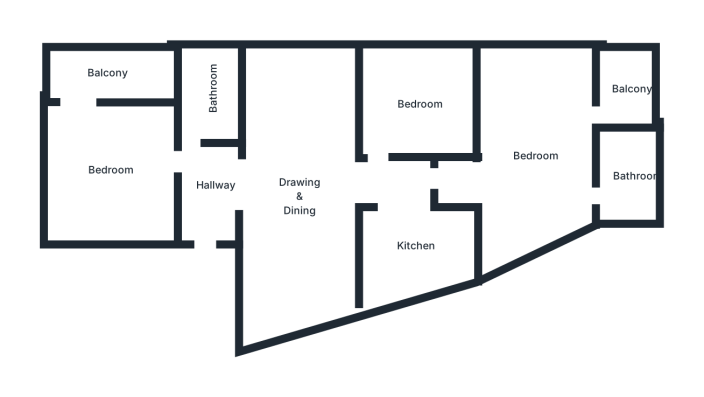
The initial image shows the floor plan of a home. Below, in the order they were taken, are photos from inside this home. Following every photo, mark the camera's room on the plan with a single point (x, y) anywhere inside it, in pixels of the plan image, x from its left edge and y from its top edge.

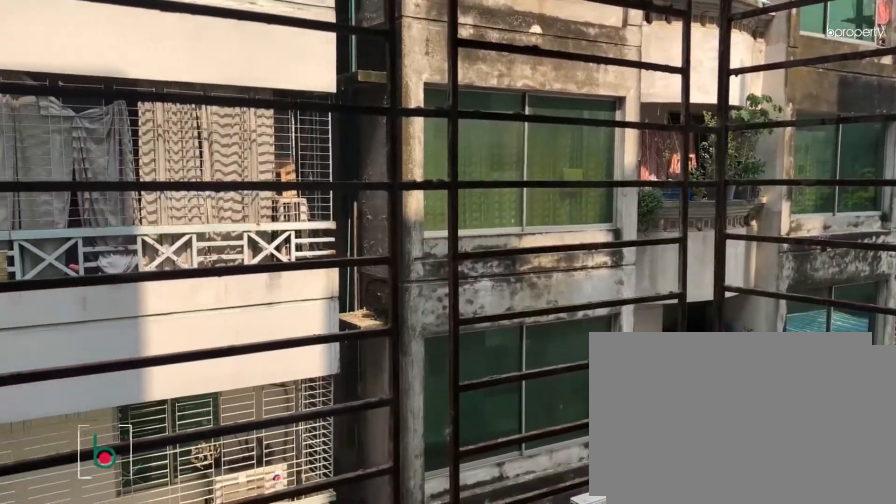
(632, 89)
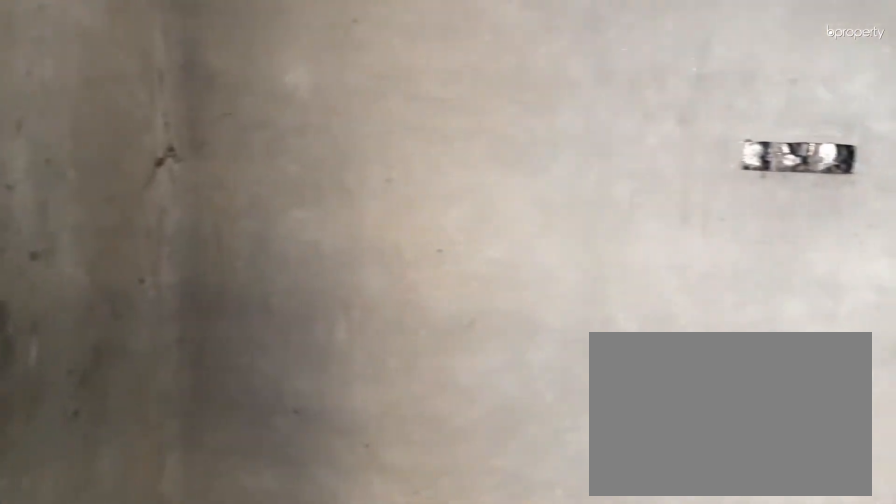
(422, 105)
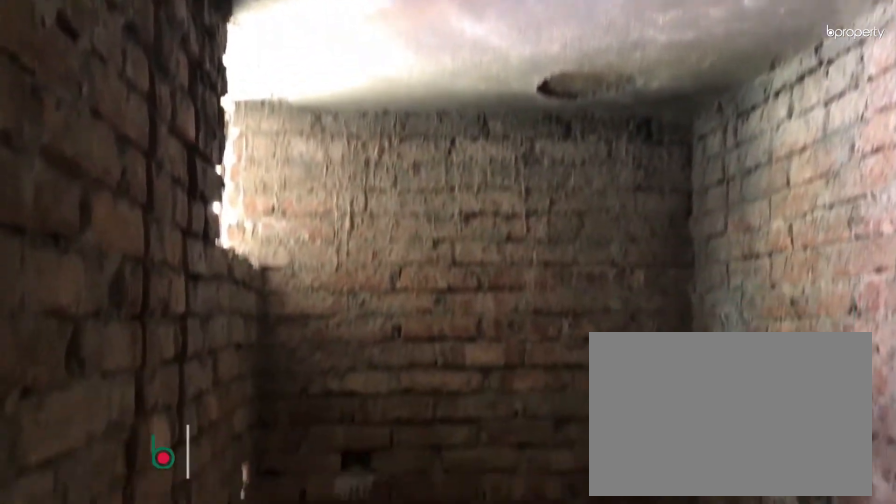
(214, 86)
